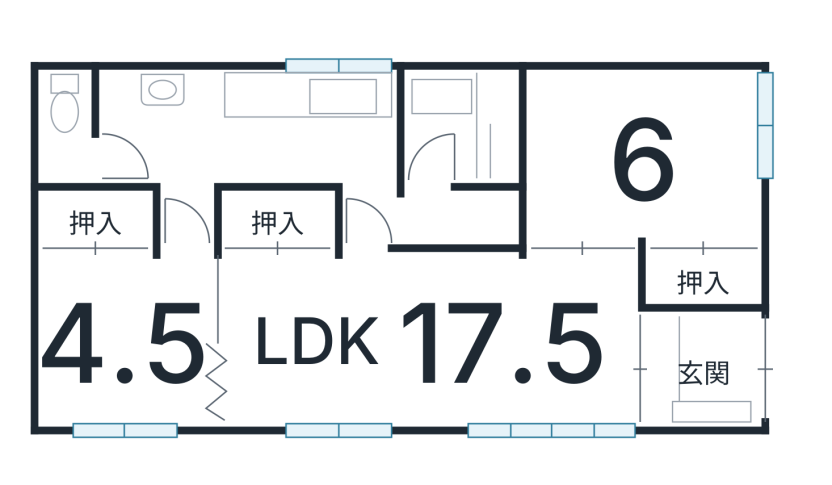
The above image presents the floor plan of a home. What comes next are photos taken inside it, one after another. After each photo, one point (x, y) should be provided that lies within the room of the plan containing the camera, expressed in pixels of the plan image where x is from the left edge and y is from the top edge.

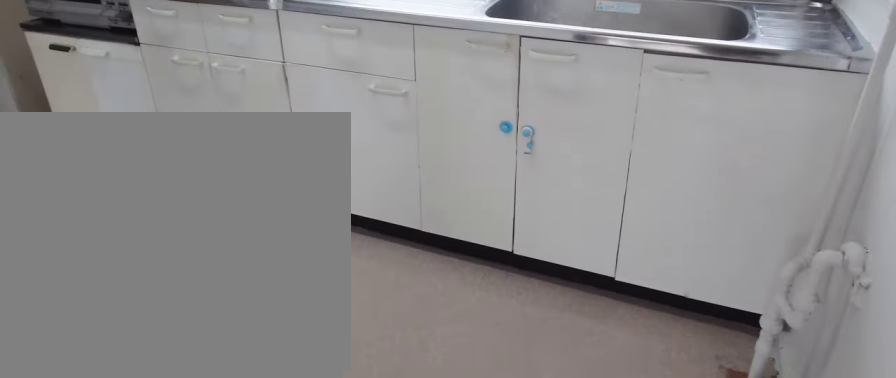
(278, 123)
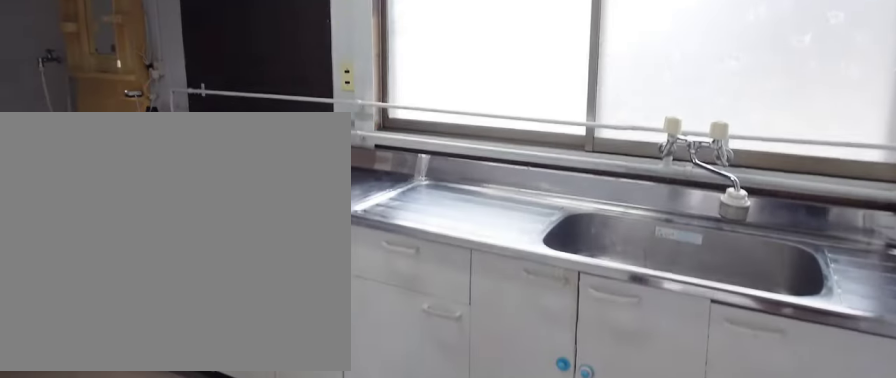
(278, 123)
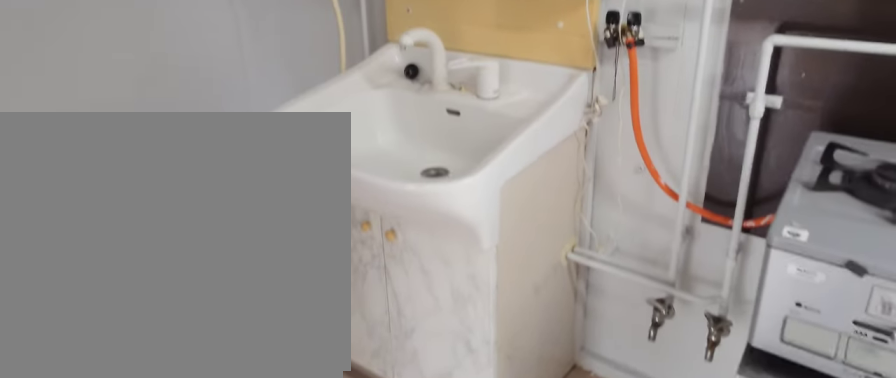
(161, 122)
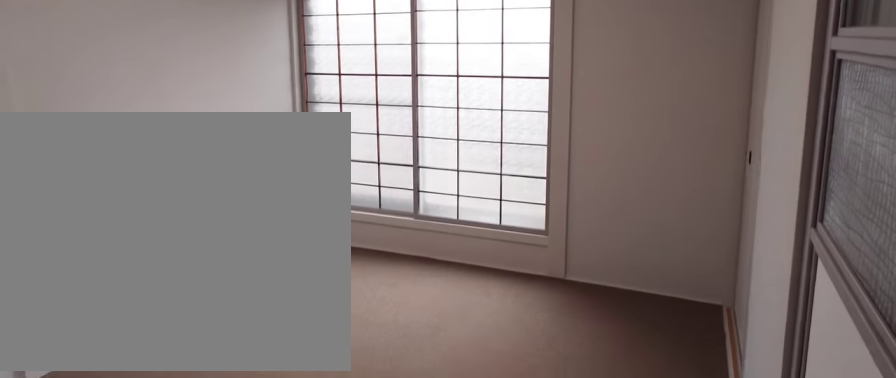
(642, 167)
